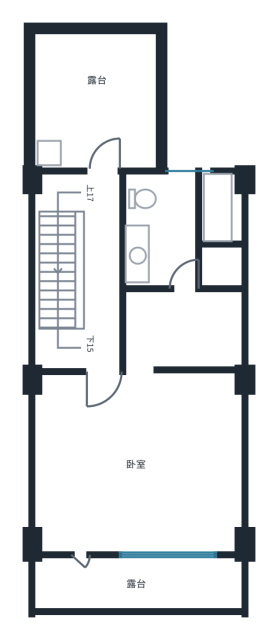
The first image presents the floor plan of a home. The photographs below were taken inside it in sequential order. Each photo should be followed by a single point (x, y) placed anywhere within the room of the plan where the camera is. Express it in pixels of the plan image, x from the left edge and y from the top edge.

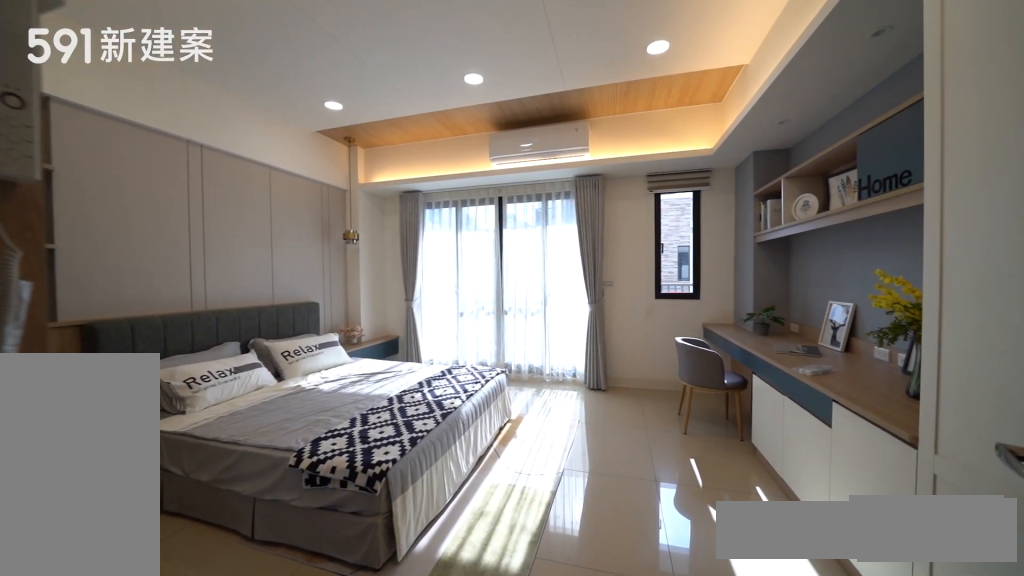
(139, 463)
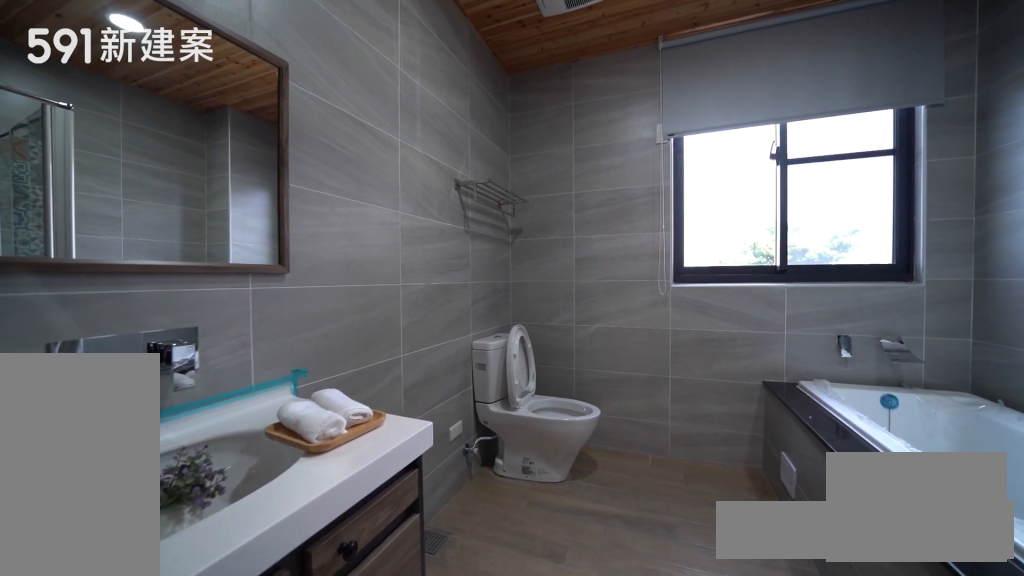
(218, 209)
